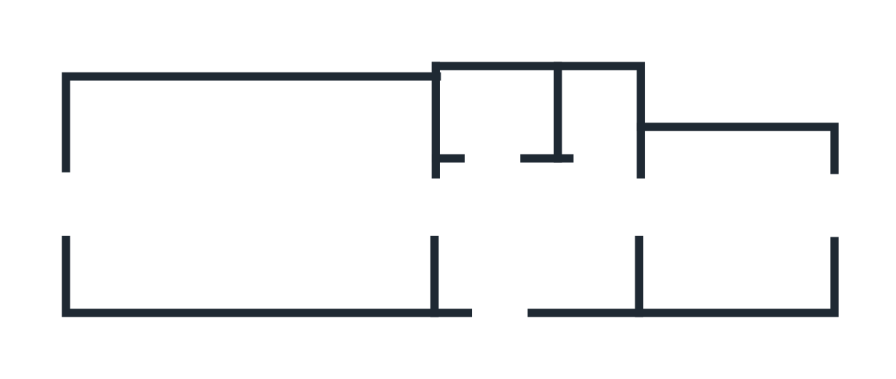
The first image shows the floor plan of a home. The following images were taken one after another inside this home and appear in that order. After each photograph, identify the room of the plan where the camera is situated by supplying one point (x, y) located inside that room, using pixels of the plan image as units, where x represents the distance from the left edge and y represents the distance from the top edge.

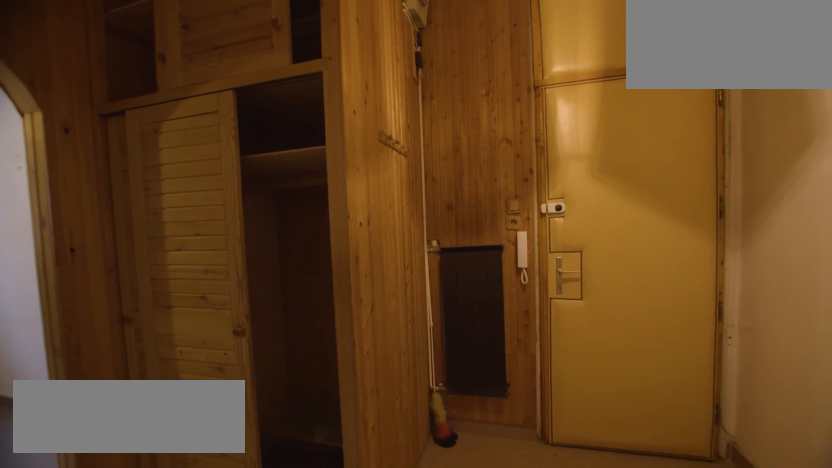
(542, 233)
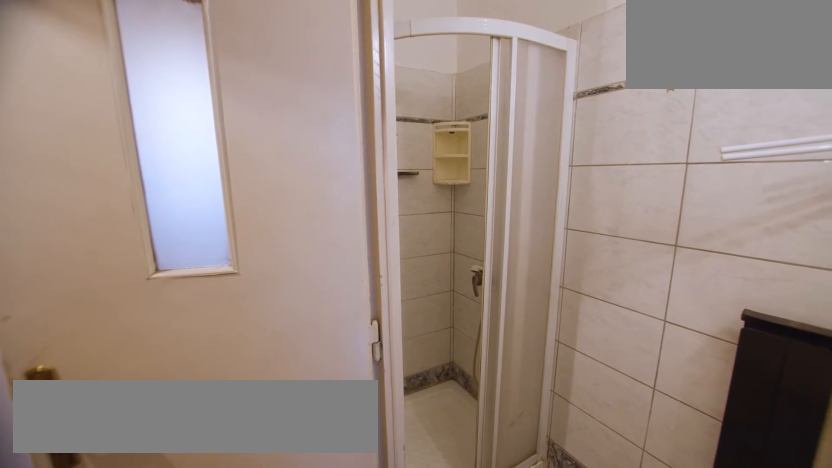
(503, 118)
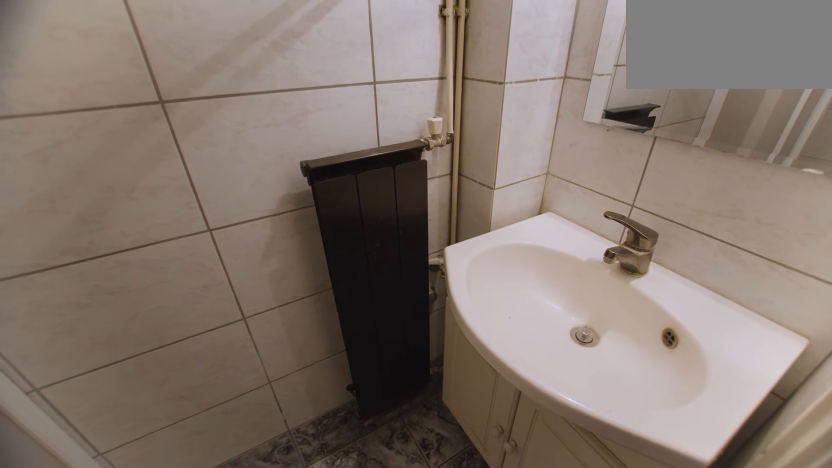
(504, 117)
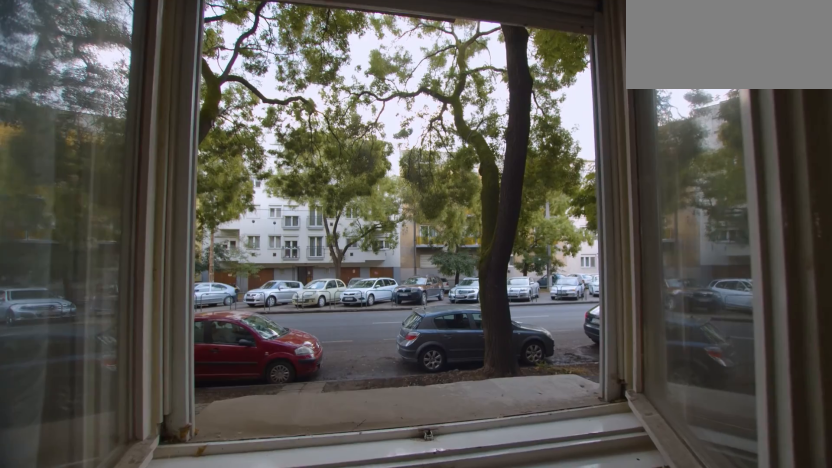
(257, 203)
